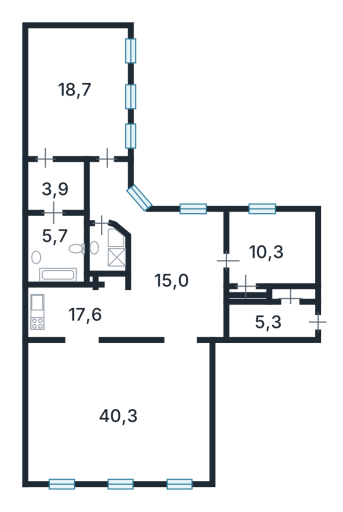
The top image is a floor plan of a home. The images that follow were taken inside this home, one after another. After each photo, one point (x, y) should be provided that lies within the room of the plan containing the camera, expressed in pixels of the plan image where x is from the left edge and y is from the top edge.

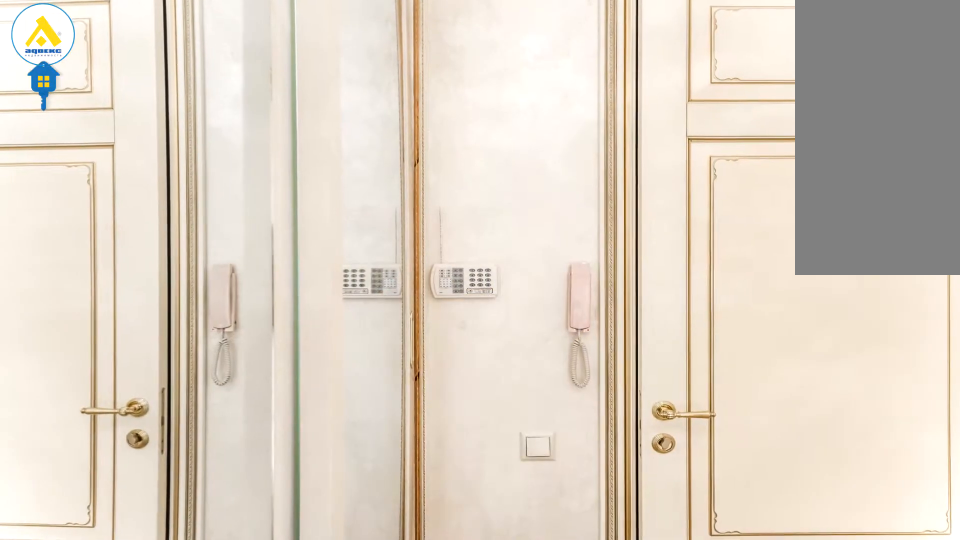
(267, 320)
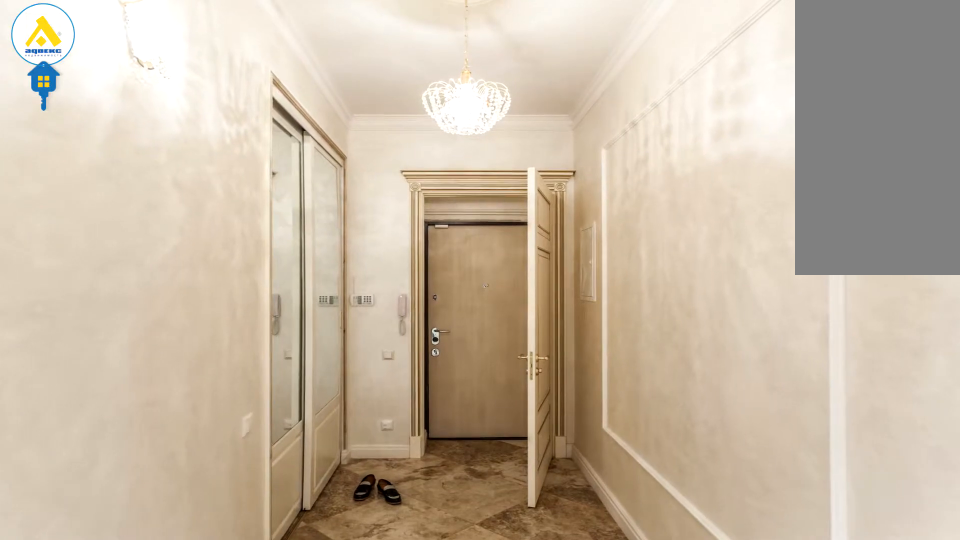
(267, 320)
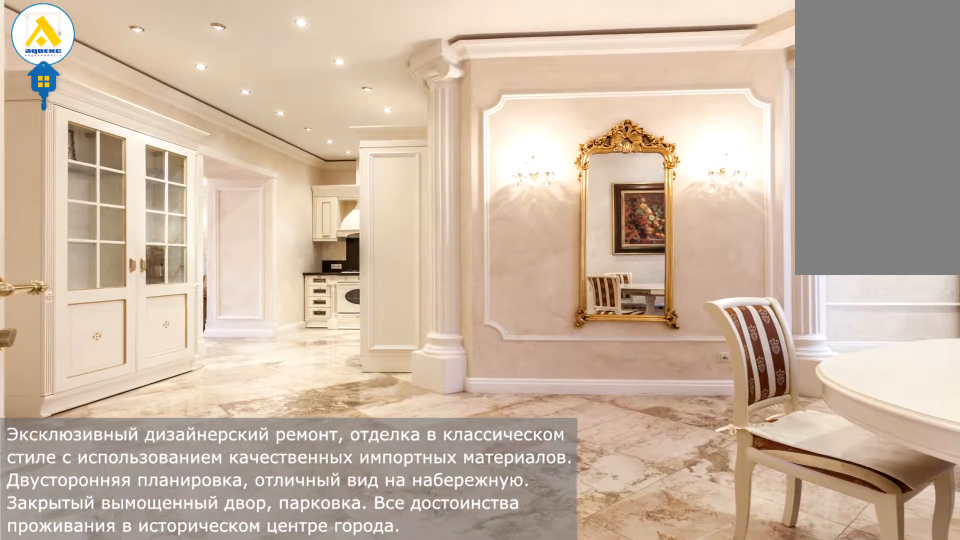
(170, 307)
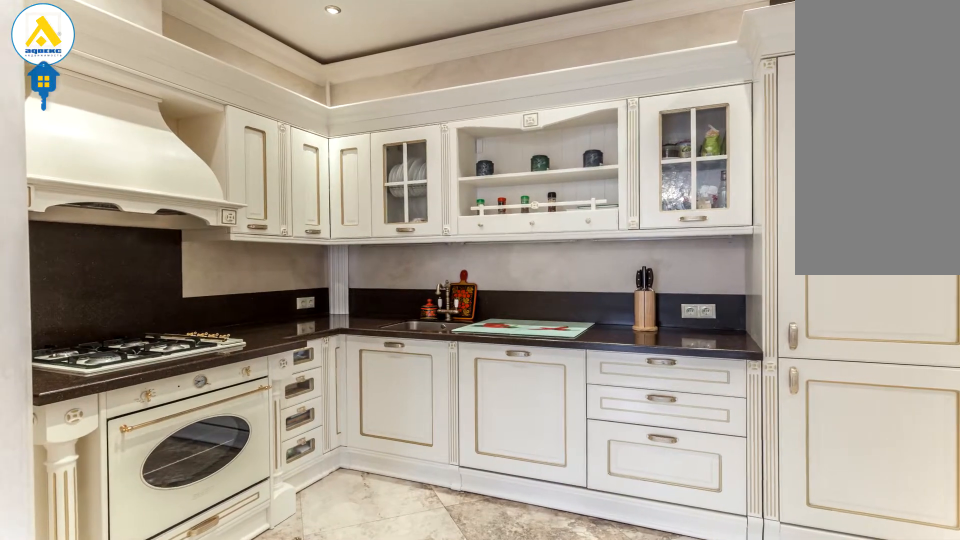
(85, 312)
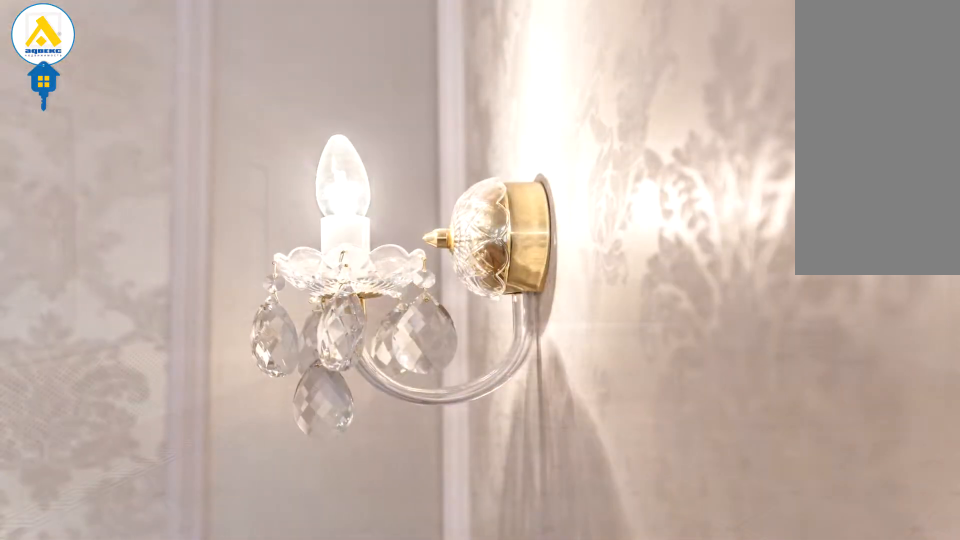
(117, 380)
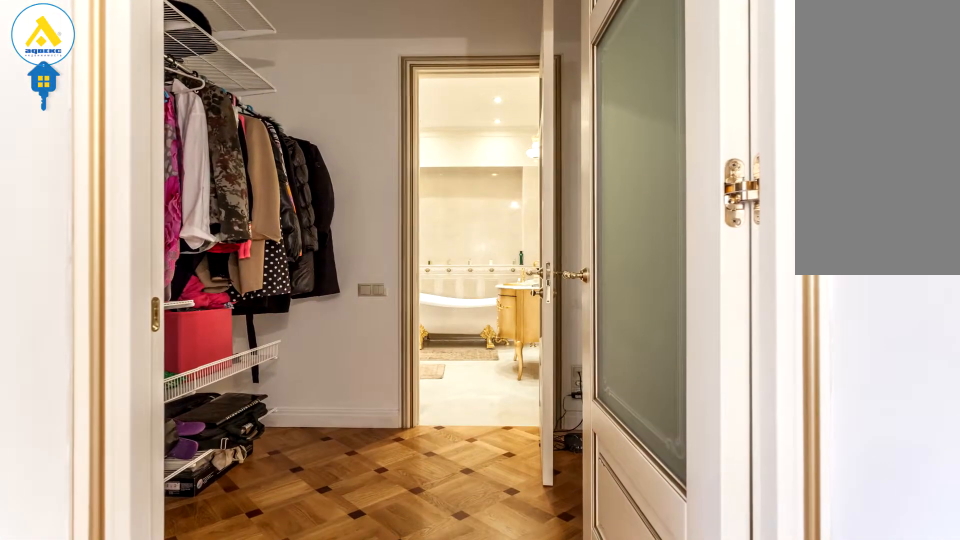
(58, 189)
